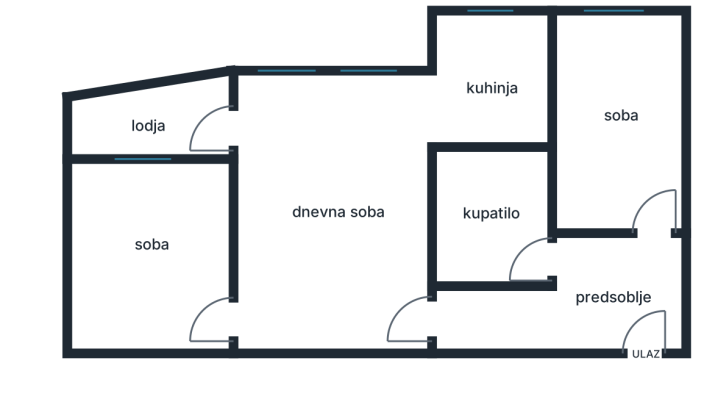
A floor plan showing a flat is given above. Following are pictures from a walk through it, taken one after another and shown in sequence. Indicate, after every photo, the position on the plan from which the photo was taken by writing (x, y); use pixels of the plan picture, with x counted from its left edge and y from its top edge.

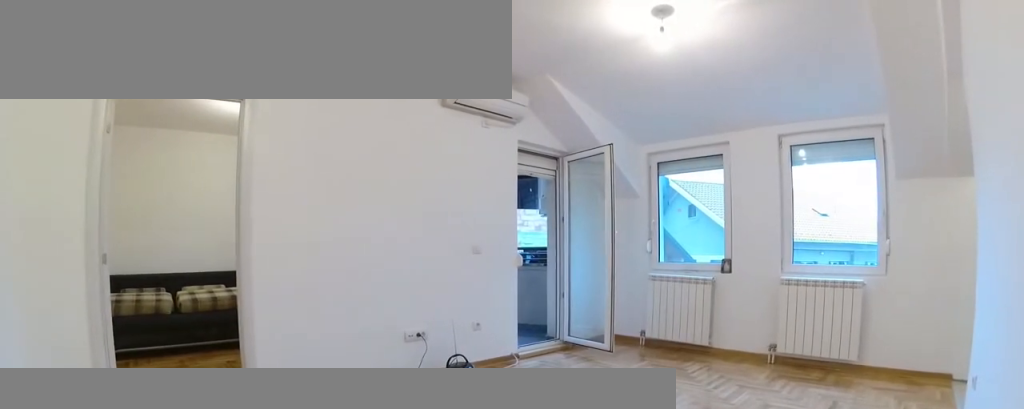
(421, 308)
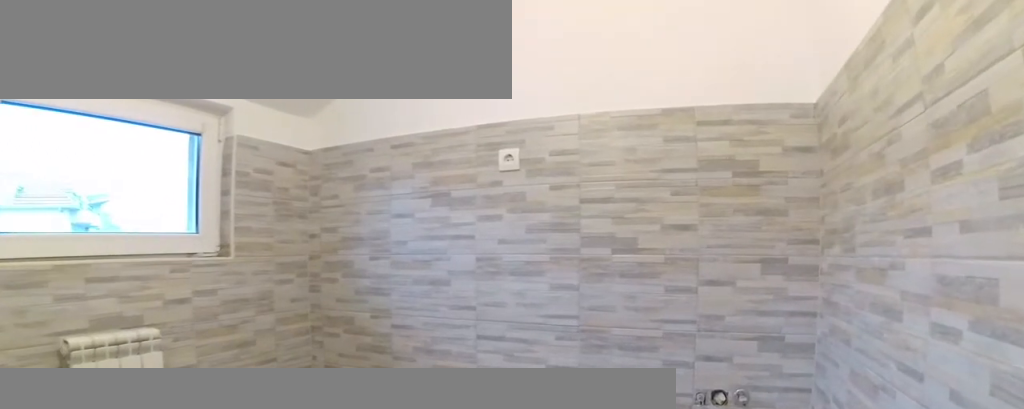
(444, 143)
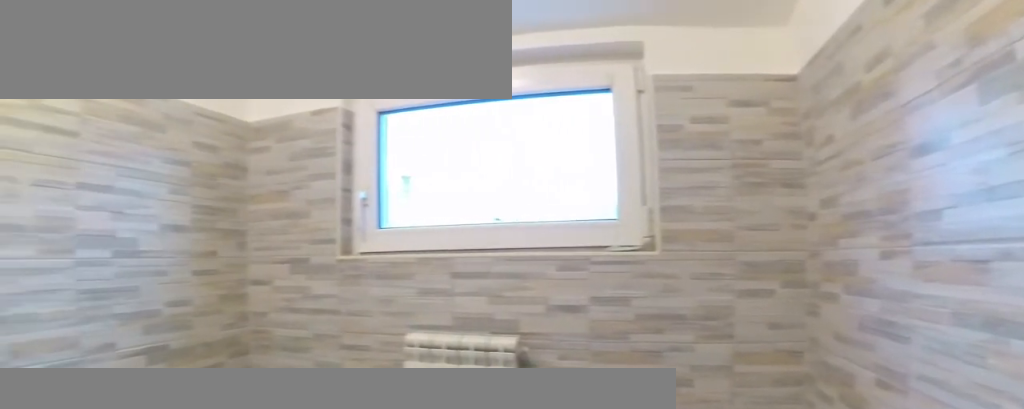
(535, 128)
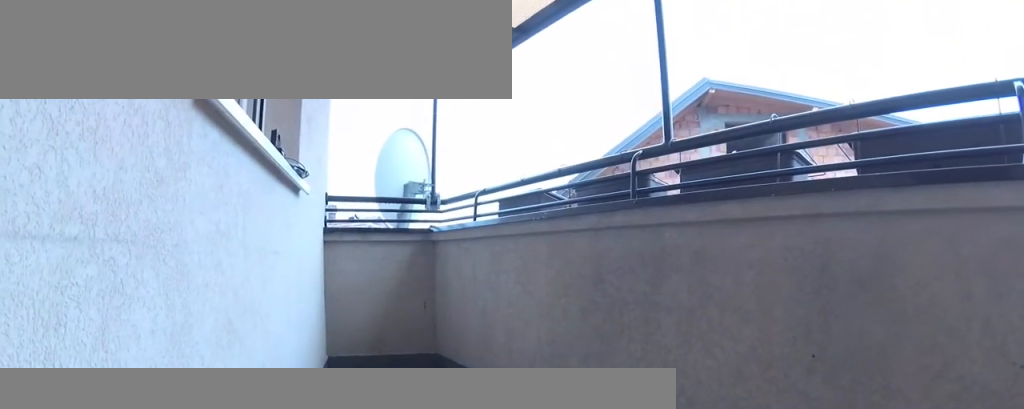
(237, 117)
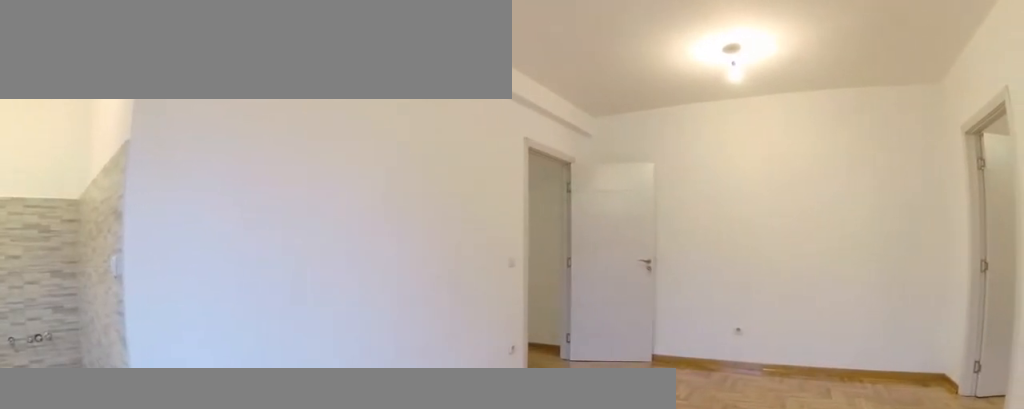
(259, 108)
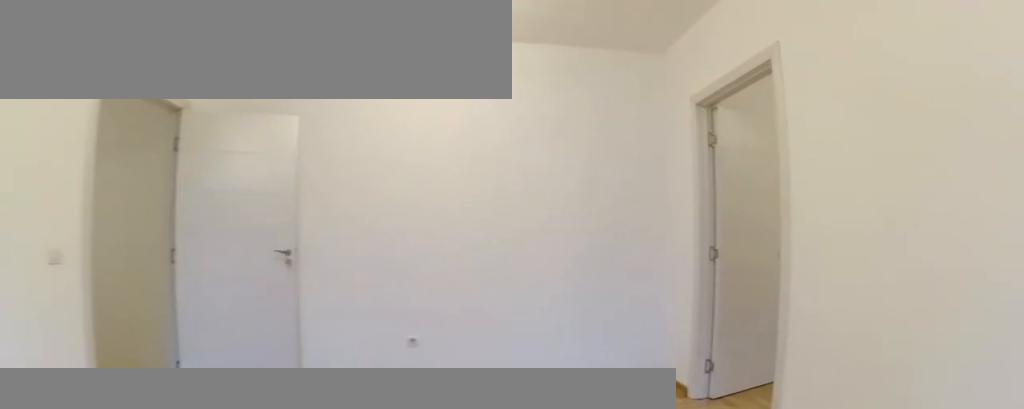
(265, 160)
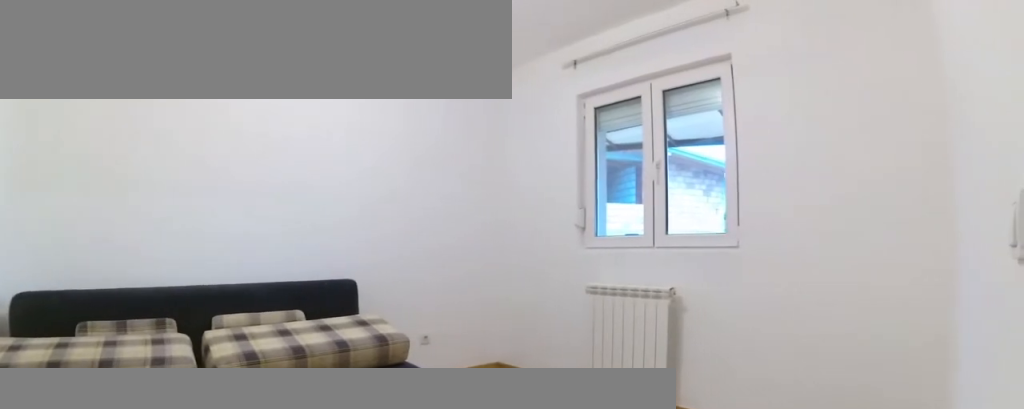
(235, 309)
